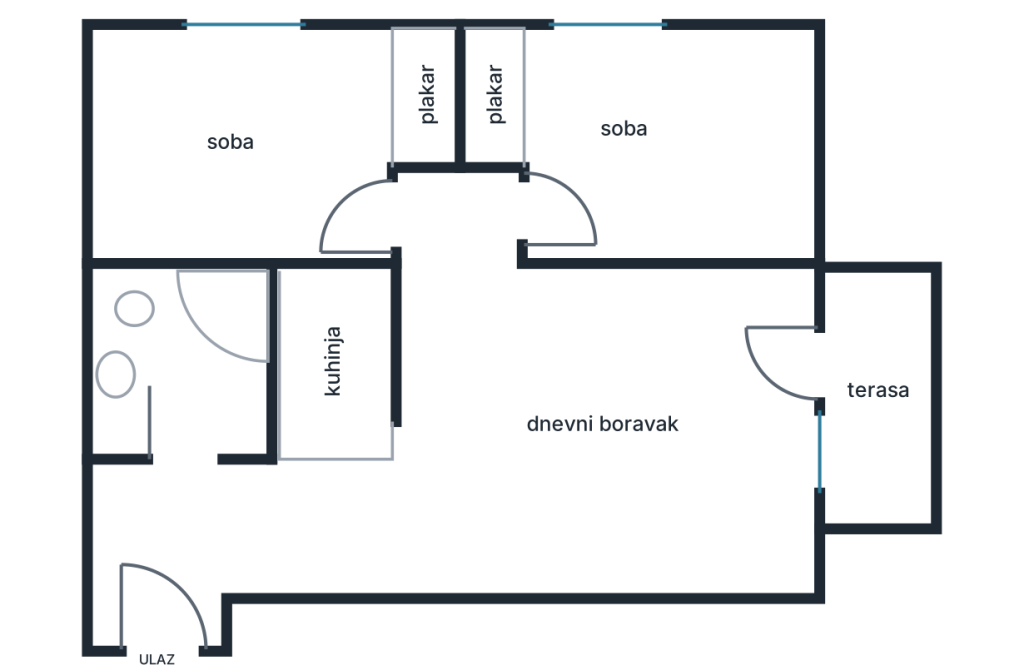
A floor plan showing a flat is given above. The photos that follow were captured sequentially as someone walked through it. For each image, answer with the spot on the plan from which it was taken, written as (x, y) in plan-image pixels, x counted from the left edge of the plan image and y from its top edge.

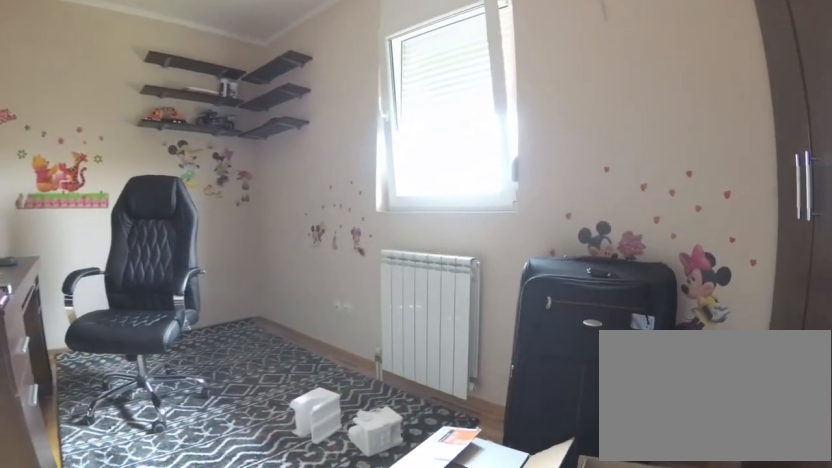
(402, 200)
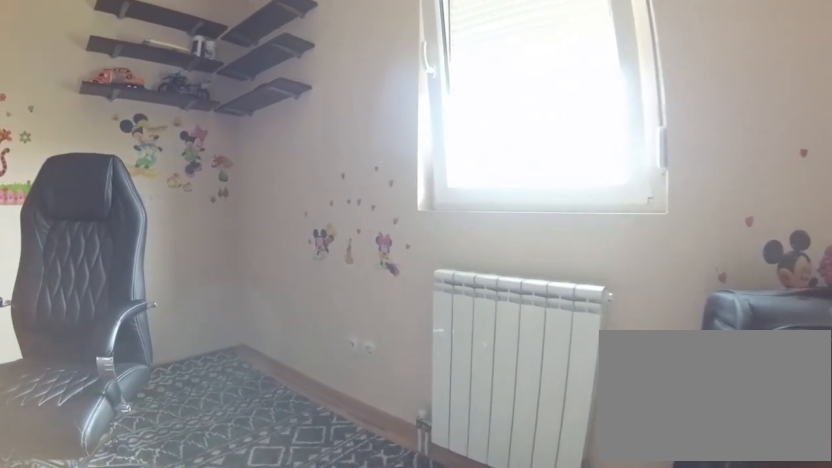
(342, 171)
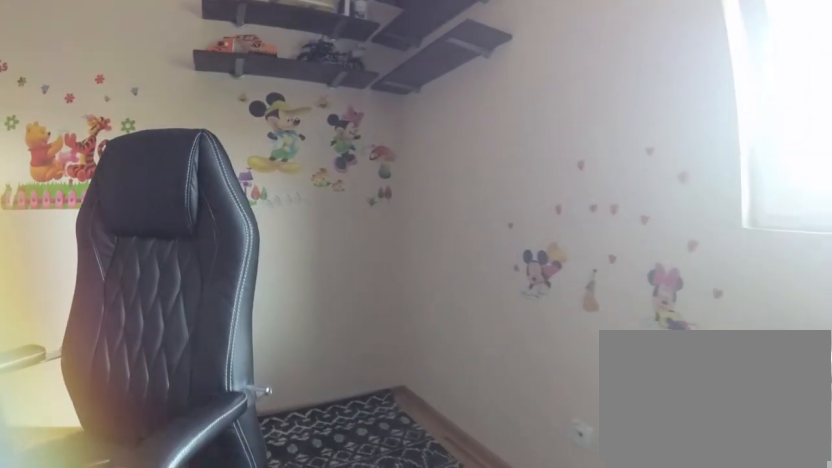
(293, 146)
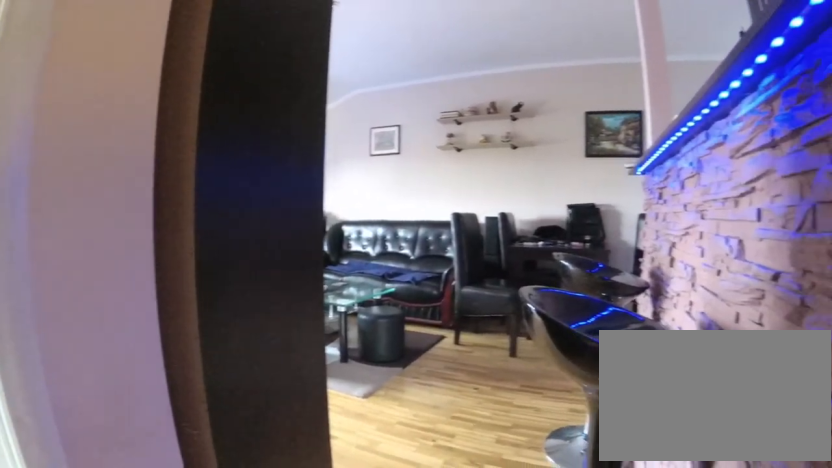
(417, 202)
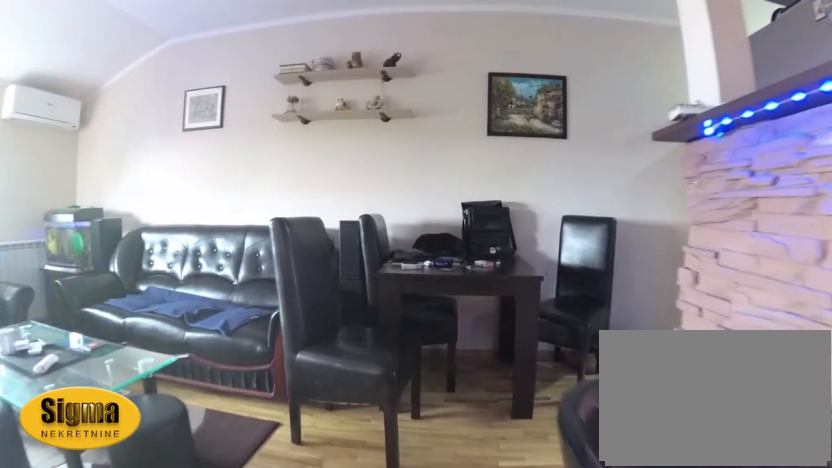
(443, 293)
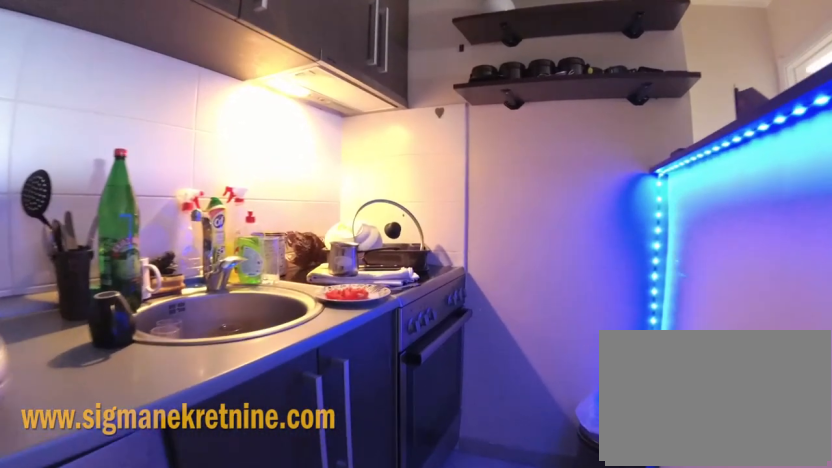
(349, 406)
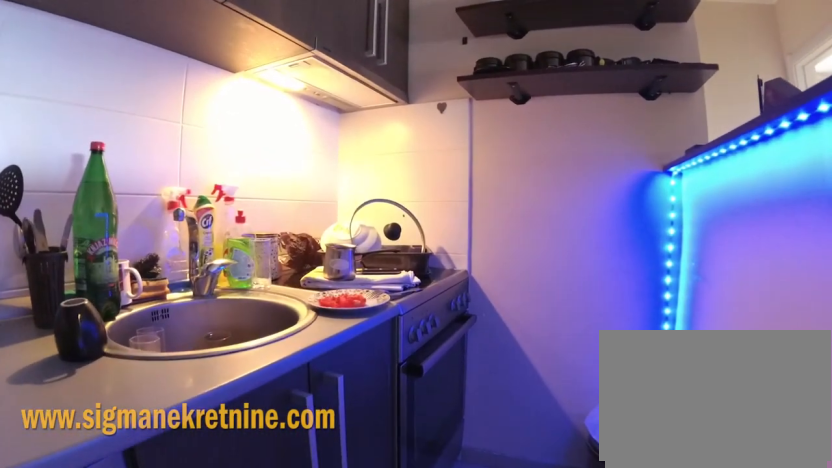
(351, 394)
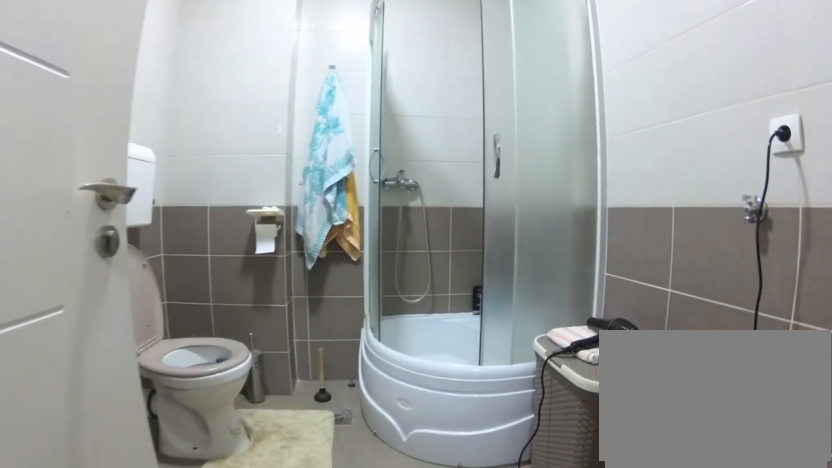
(183, 469)
